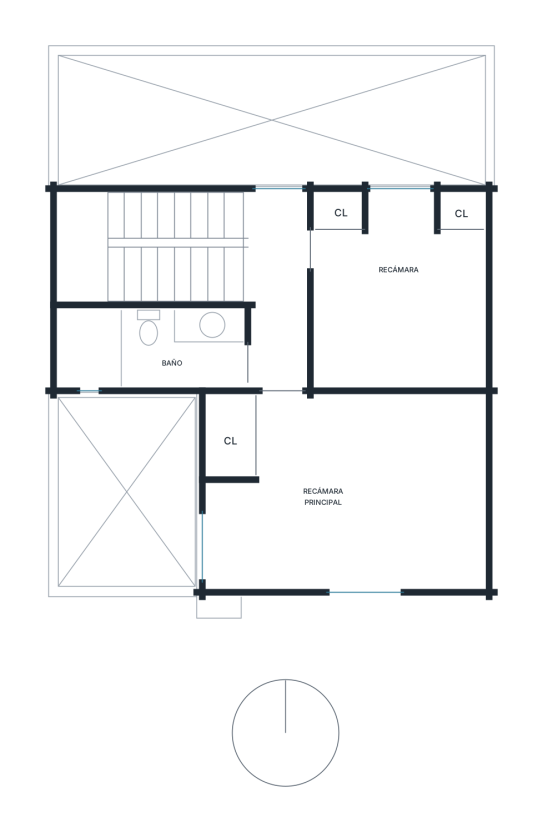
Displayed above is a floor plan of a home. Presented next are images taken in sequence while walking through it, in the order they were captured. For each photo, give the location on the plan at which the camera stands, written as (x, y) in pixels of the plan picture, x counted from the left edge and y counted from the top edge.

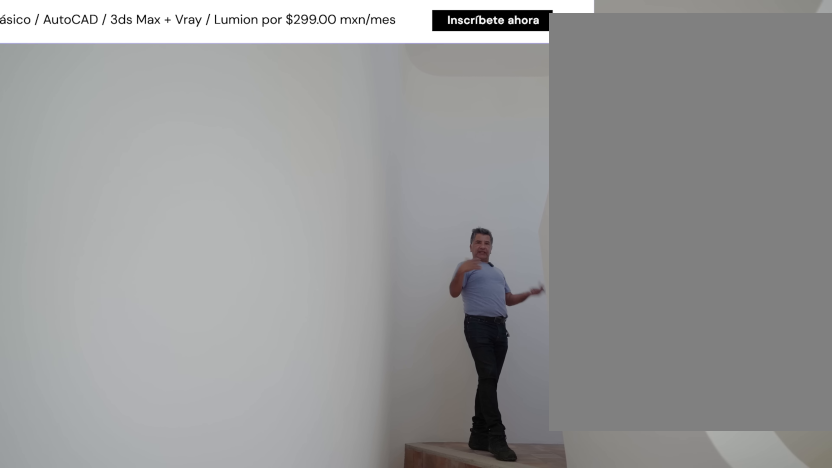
(235, 269)
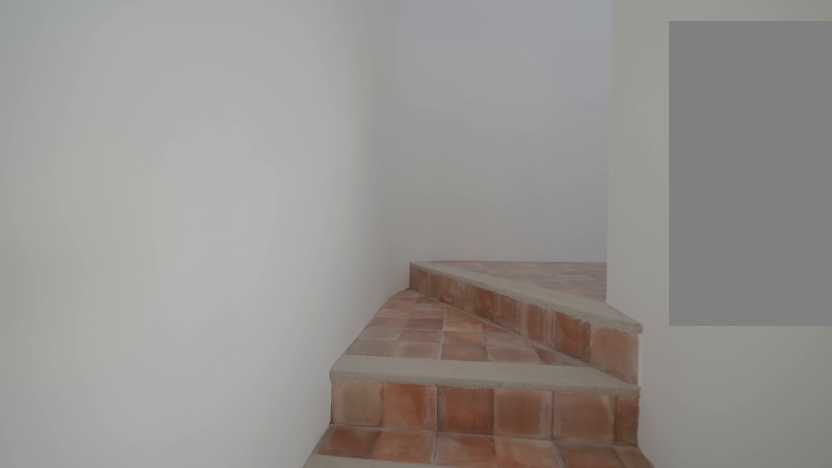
(235, 274)
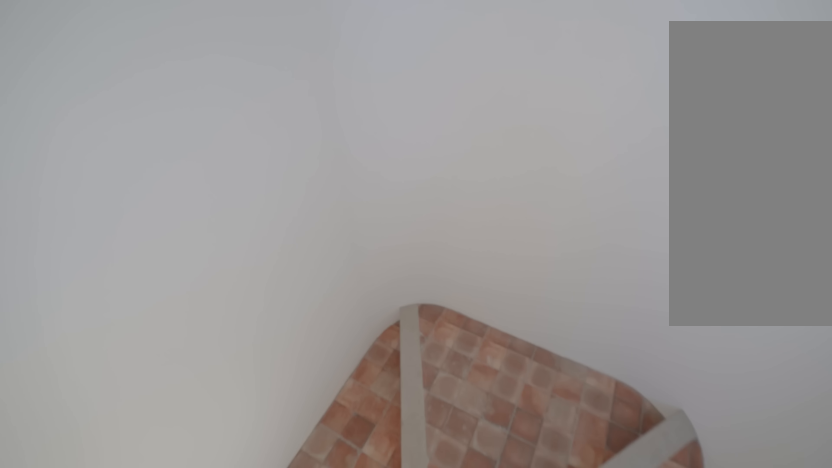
(81, 229)
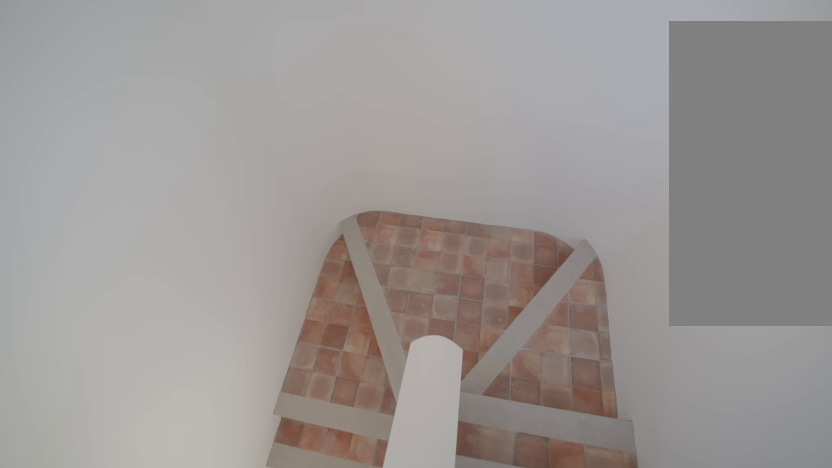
(82, 235)
